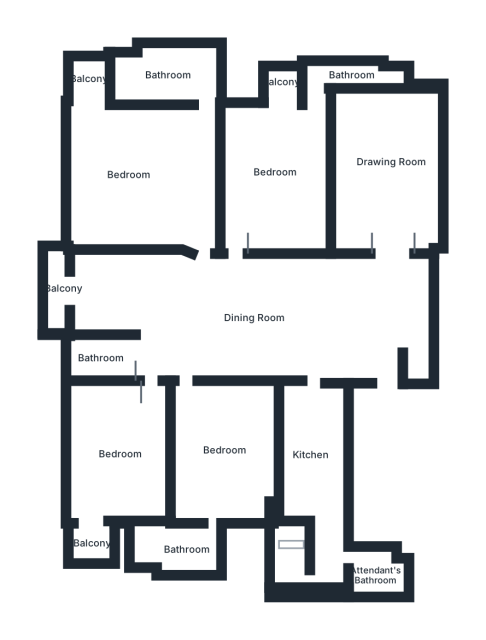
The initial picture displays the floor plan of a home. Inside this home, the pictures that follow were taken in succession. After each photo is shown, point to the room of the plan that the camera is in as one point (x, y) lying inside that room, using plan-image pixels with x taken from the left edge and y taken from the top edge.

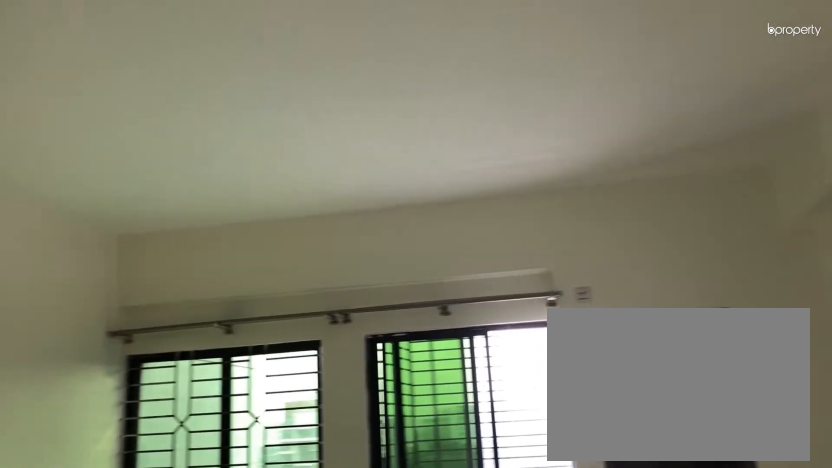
(278, 178)
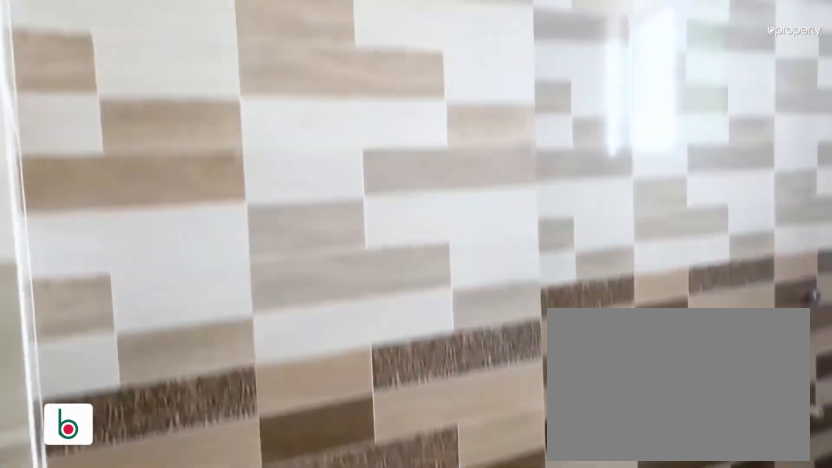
(98, 357)
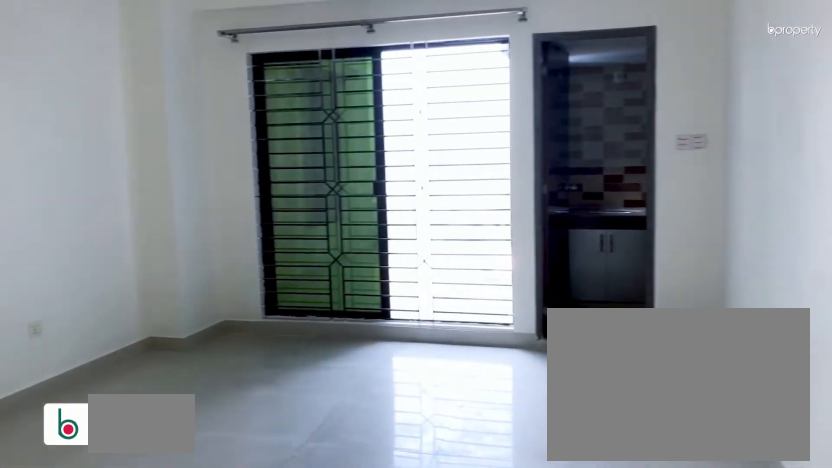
(224, 458)
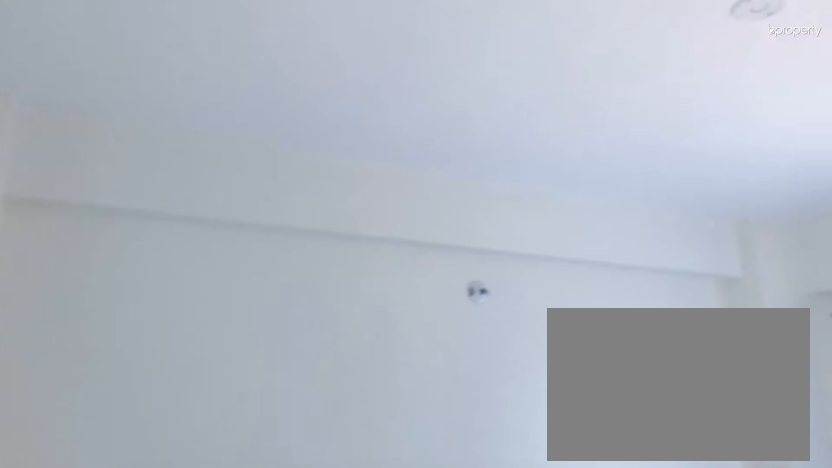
(224, 458)
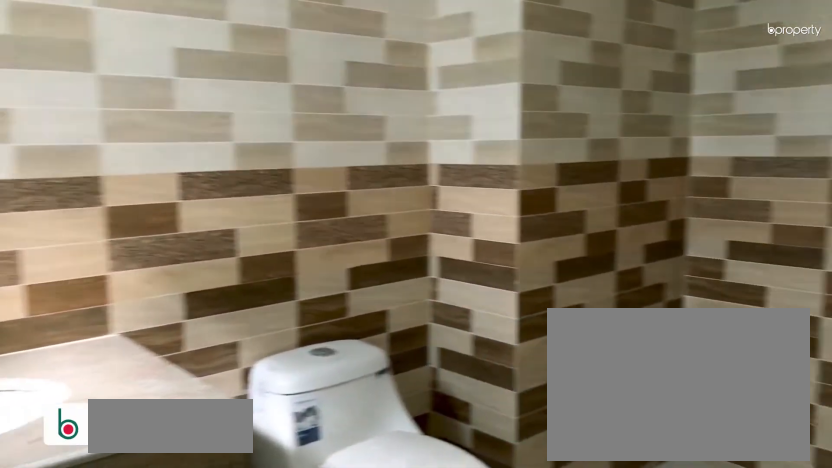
(188, 551)
